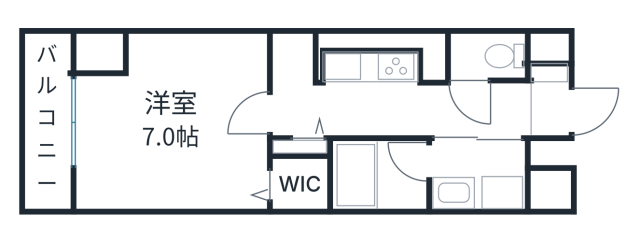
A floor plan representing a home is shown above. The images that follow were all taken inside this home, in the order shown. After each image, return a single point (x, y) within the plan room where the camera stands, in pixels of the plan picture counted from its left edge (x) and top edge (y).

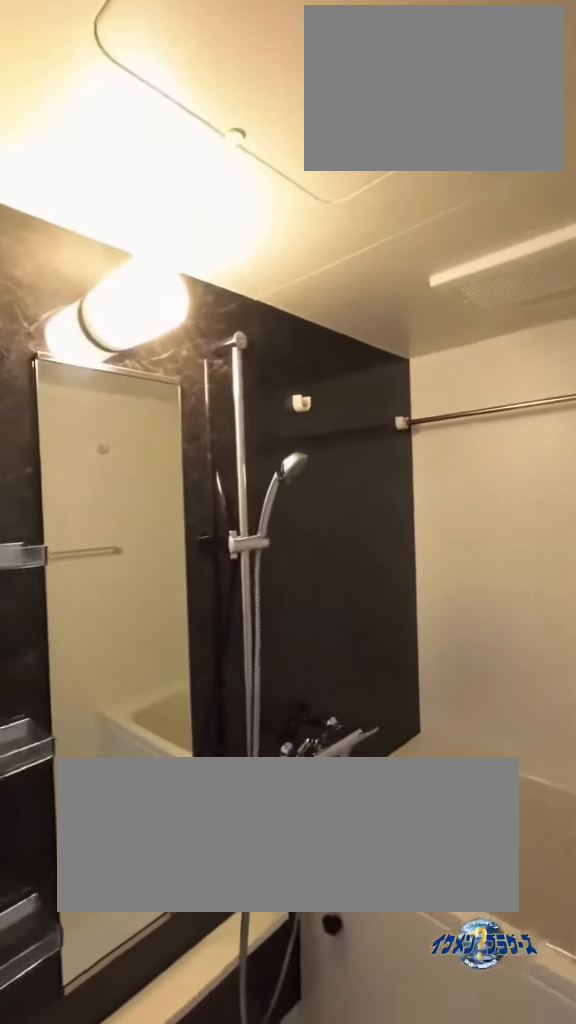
(380, 174)
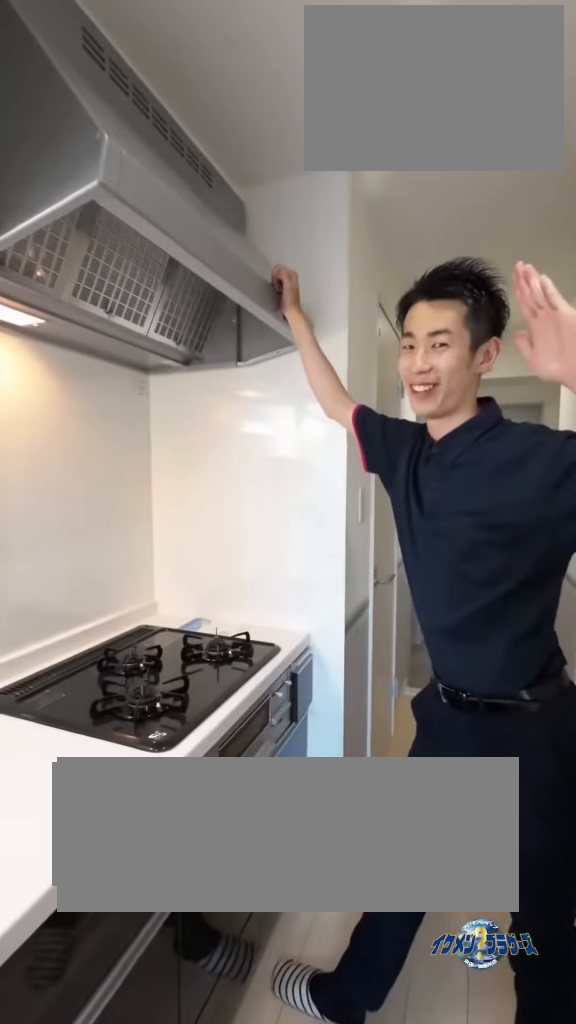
(374, 69)
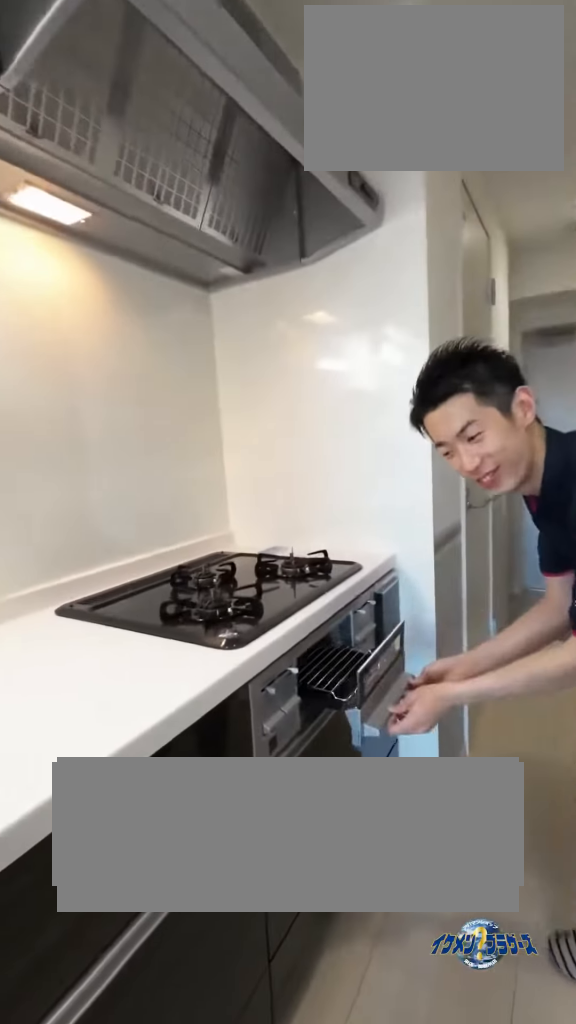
(374, 69)
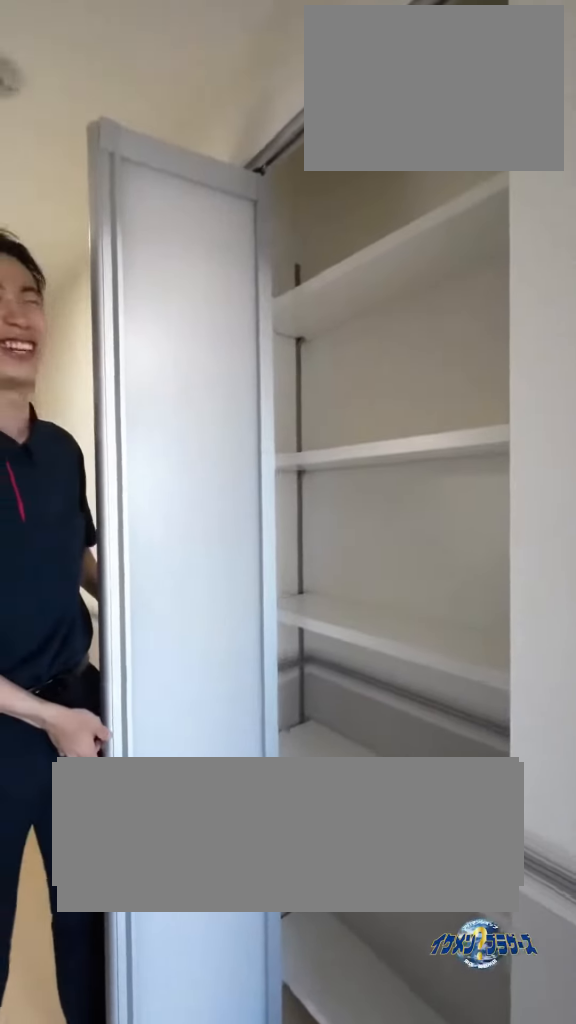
(296, 62)
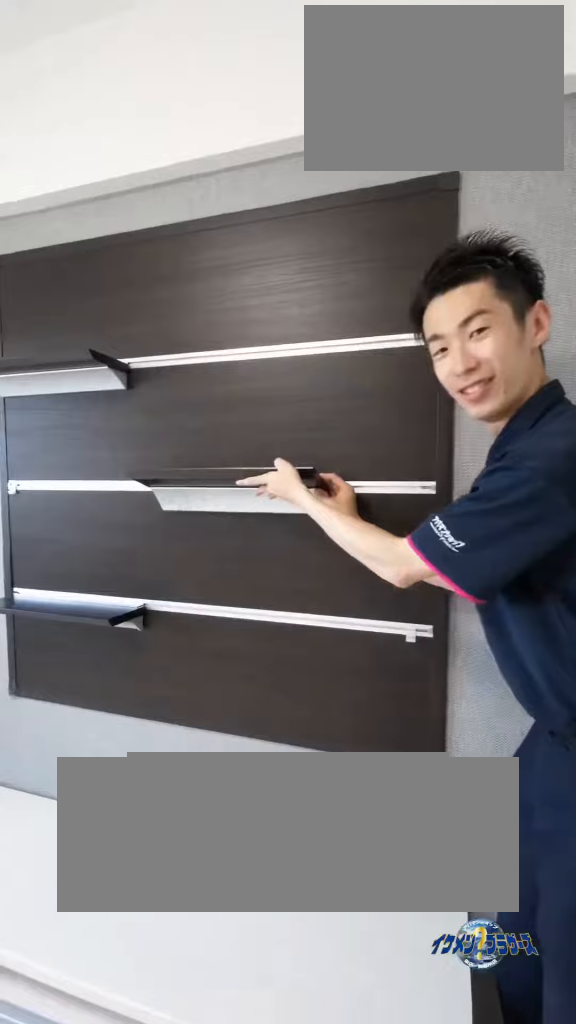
(196, 53)
